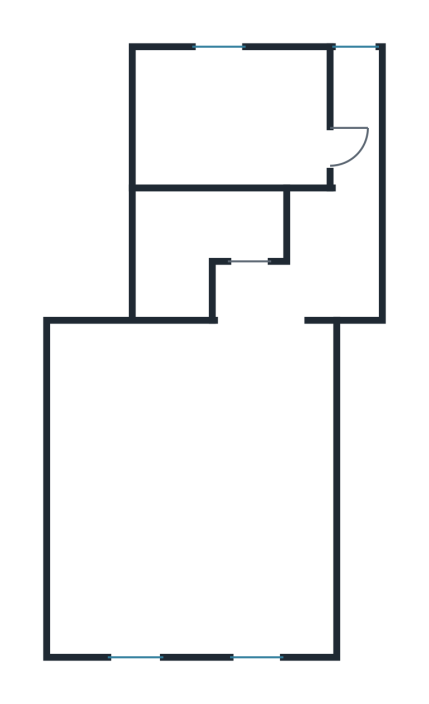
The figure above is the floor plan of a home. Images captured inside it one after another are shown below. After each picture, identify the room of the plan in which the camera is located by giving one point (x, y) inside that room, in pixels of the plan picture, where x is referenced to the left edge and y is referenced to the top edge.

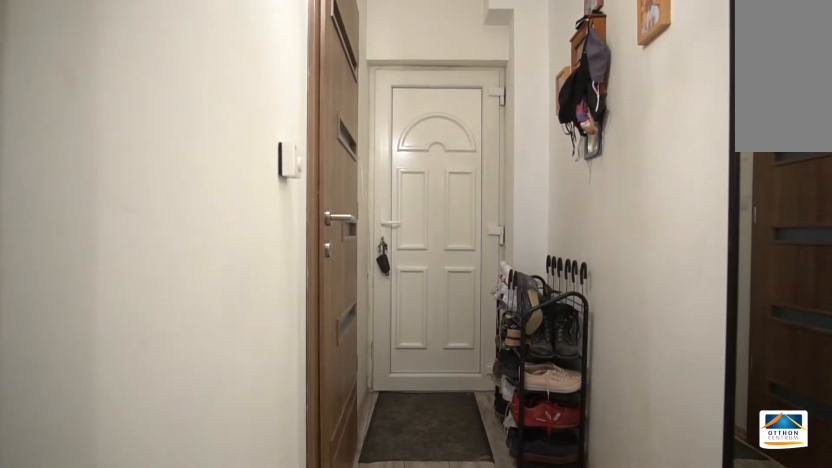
(353, 204)
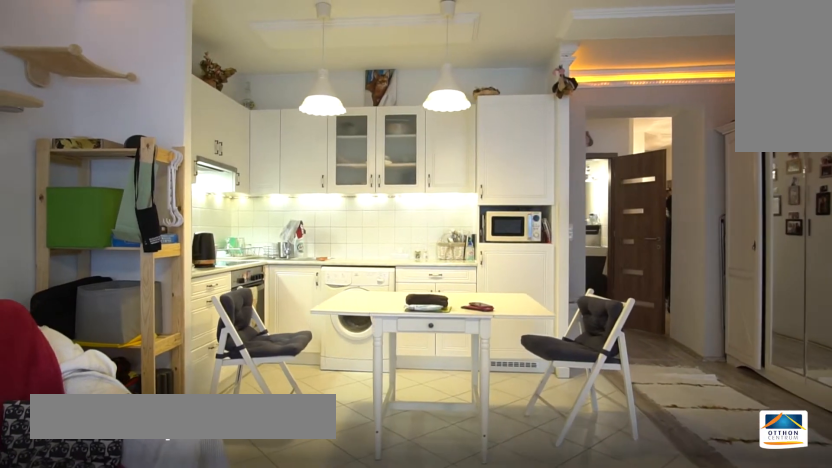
(199, 492)
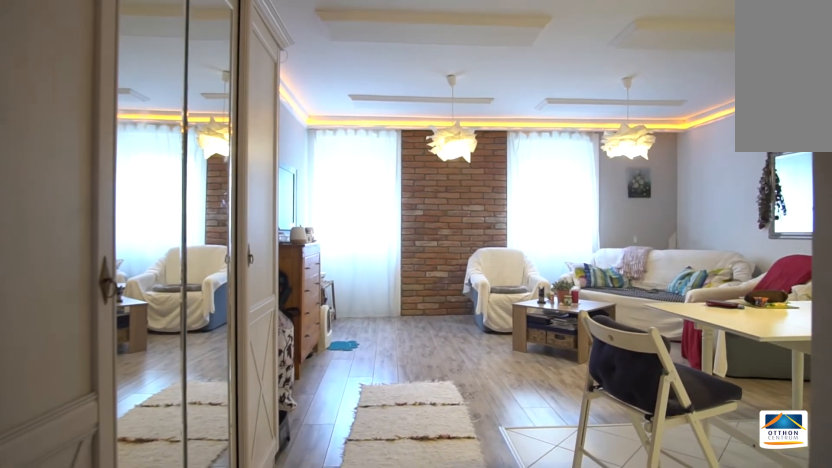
(199, 491)
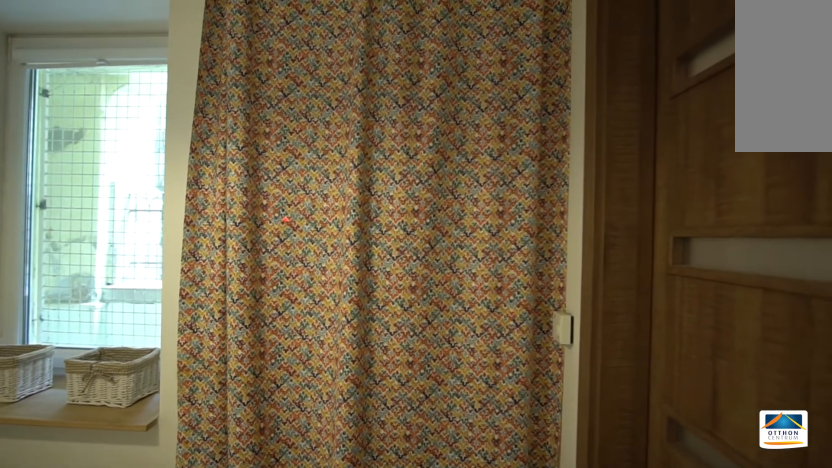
(219, 108)
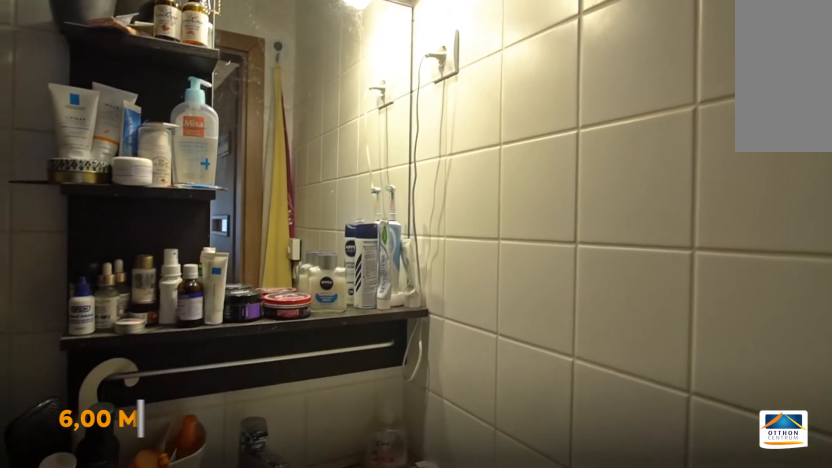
(211, 228)
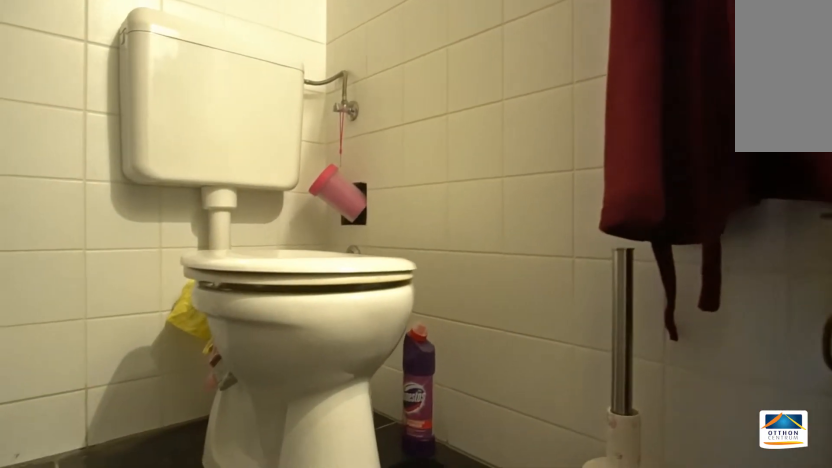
(211, 229)
